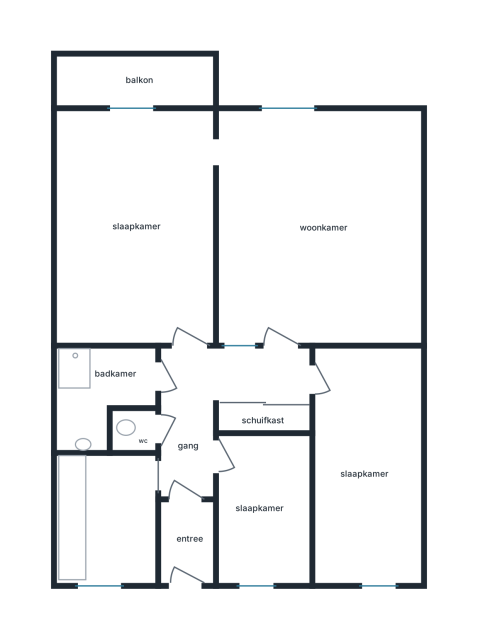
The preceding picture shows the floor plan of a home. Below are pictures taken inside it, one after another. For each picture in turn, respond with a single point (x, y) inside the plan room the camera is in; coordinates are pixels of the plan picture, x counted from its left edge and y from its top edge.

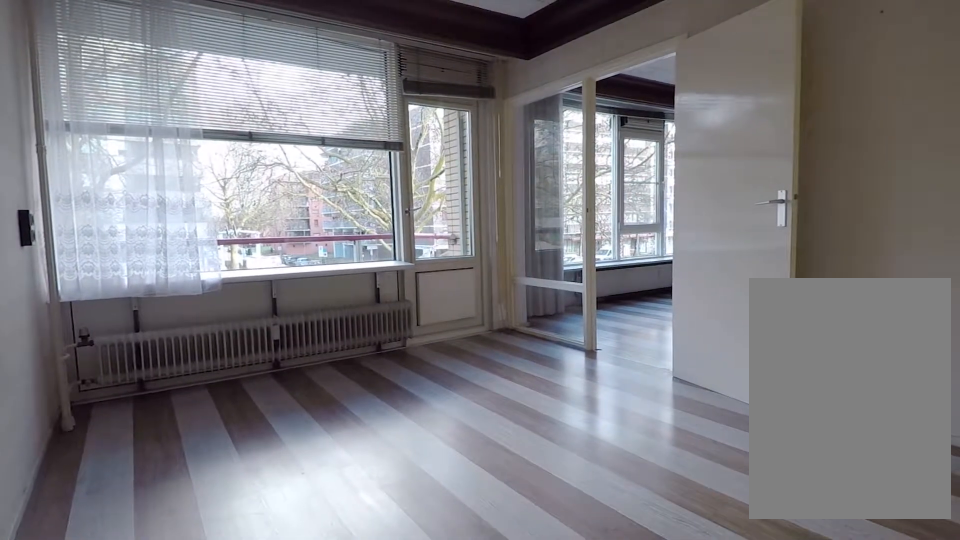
(135, 228)
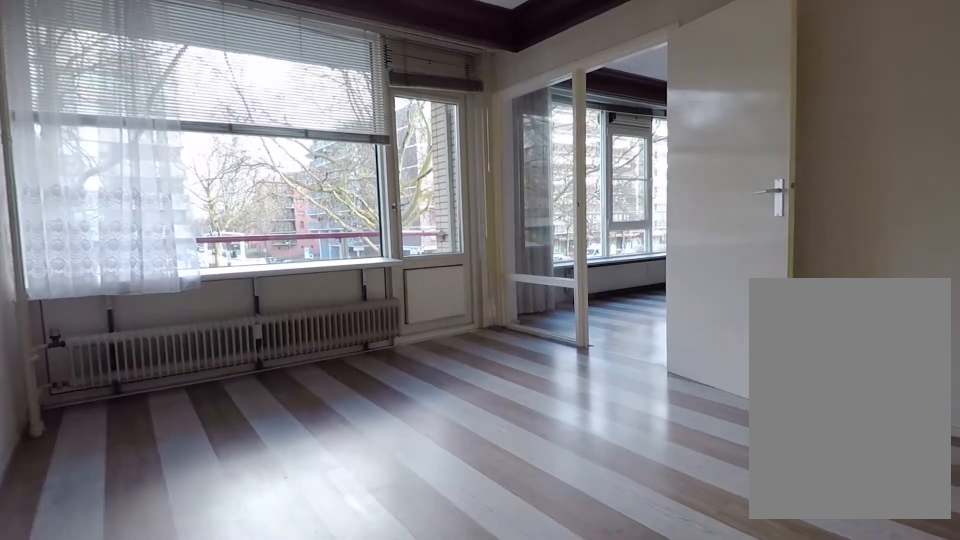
(135, 228)
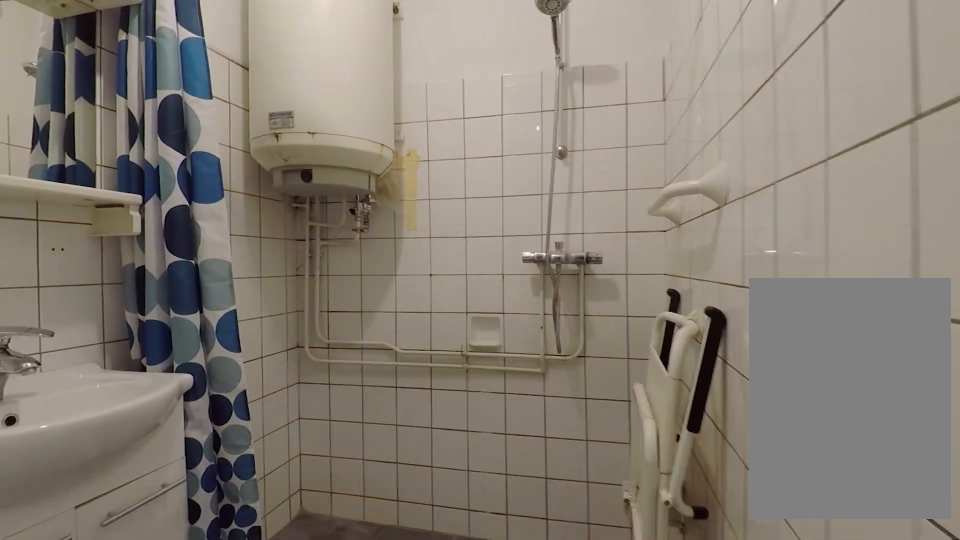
(101, 389)
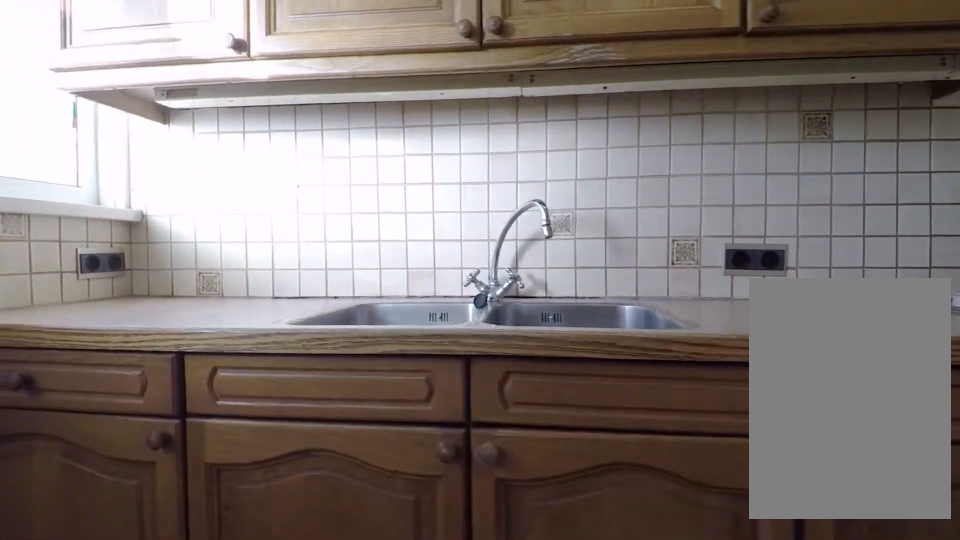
(106, 519)
